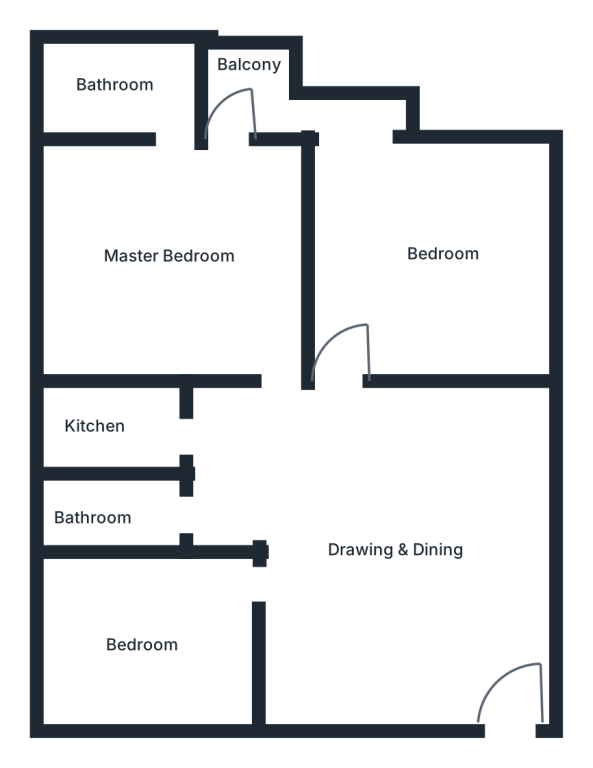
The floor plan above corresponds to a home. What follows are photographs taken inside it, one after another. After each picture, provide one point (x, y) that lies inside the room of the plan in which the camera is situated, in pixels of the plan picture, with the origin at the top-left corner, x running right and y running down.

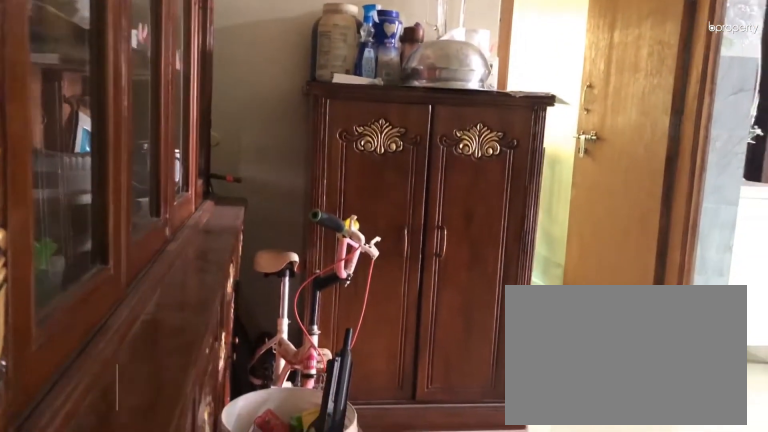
(375, 537)
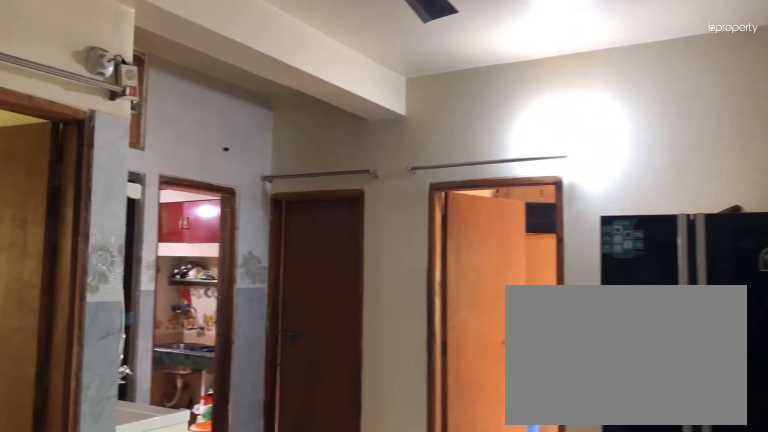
(376, 538)
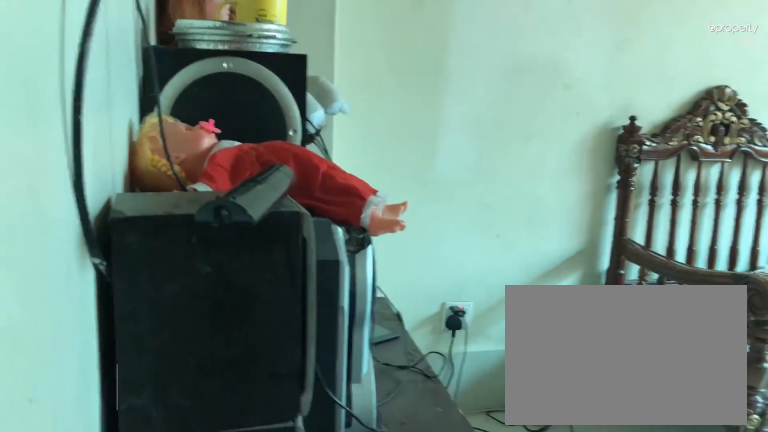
(152, 637)
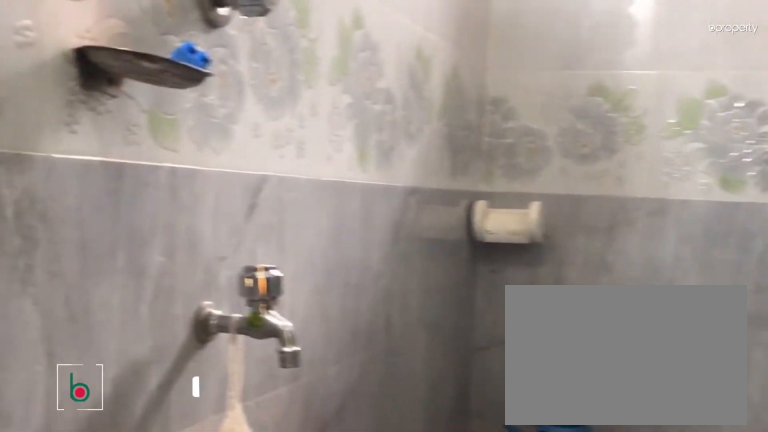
(105, 515)
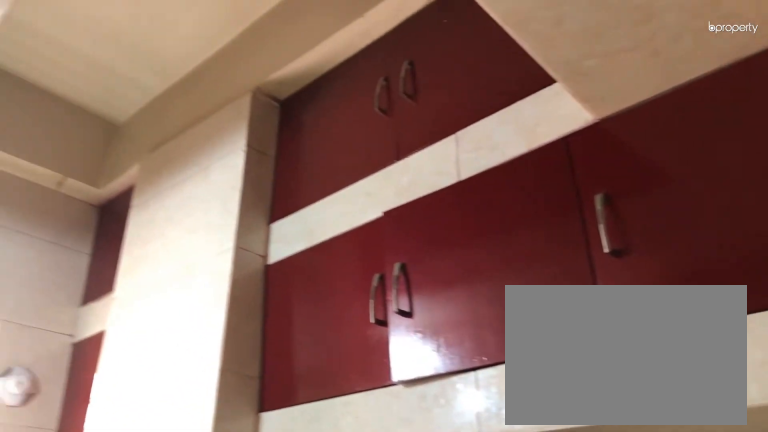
(93, 434)
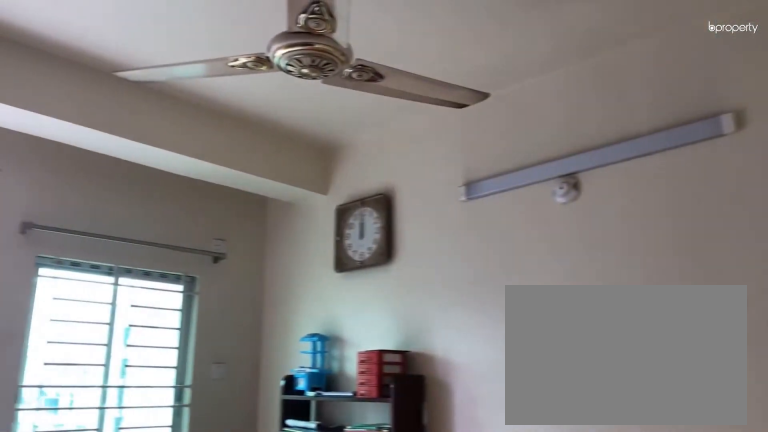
(439, 252)
